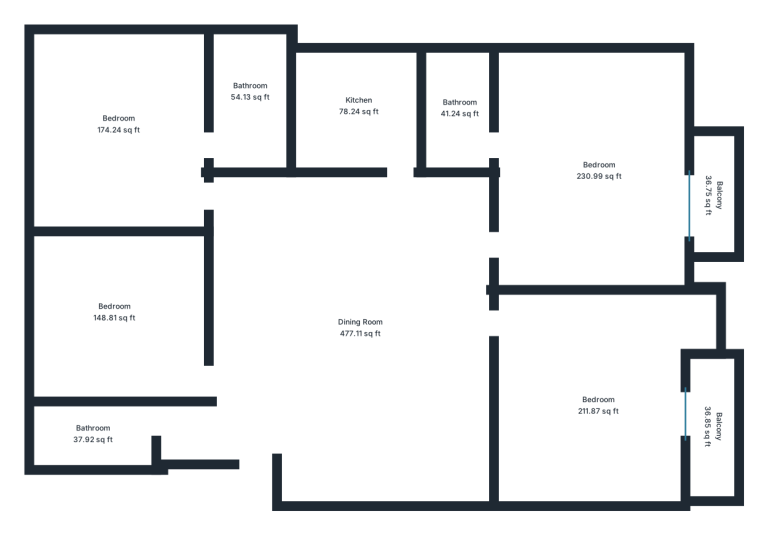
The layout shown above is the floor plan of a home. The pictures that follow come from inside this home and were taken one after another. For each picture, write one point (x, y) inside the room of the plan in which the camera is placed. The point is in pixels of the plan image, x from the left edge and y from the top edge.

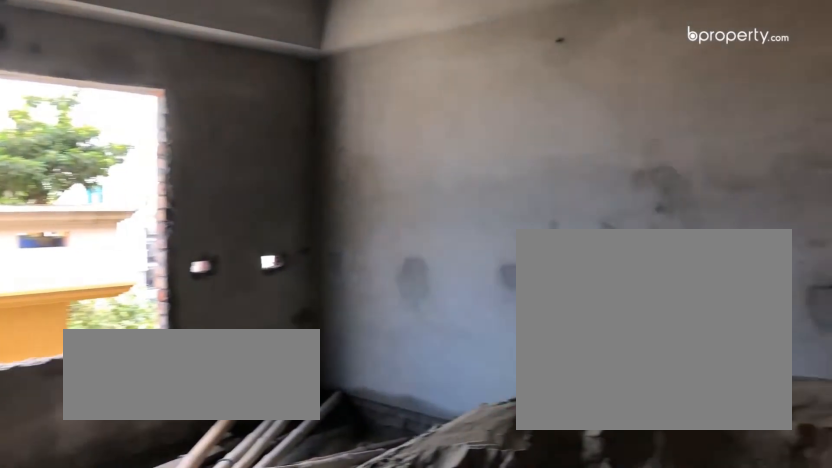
(118, 319)
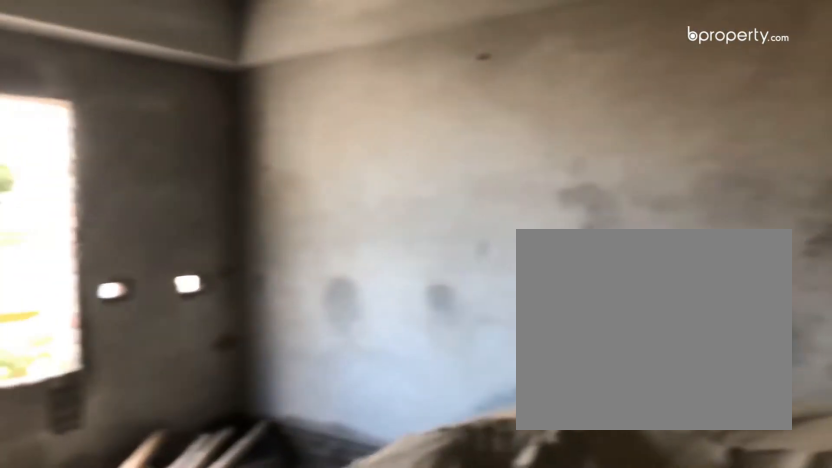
(118, 319)
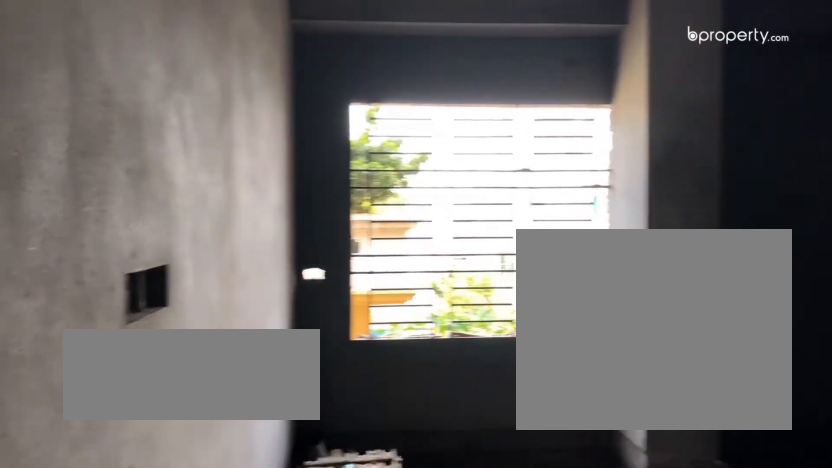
(120, 125)
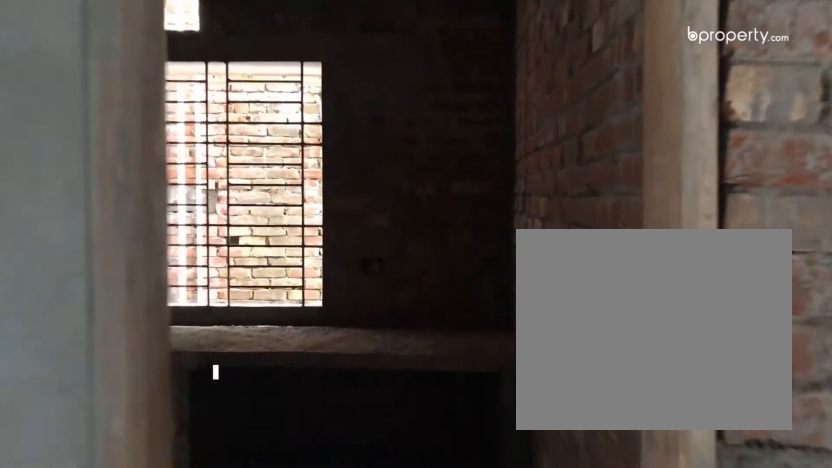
(366, 107)
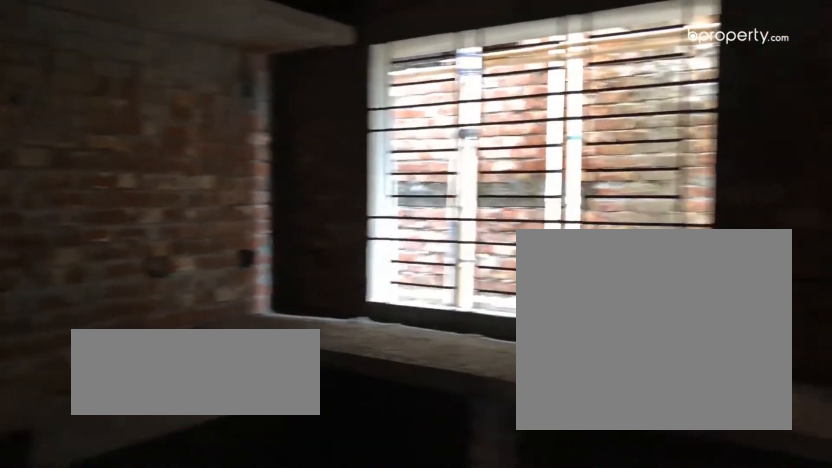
(359, 106)
